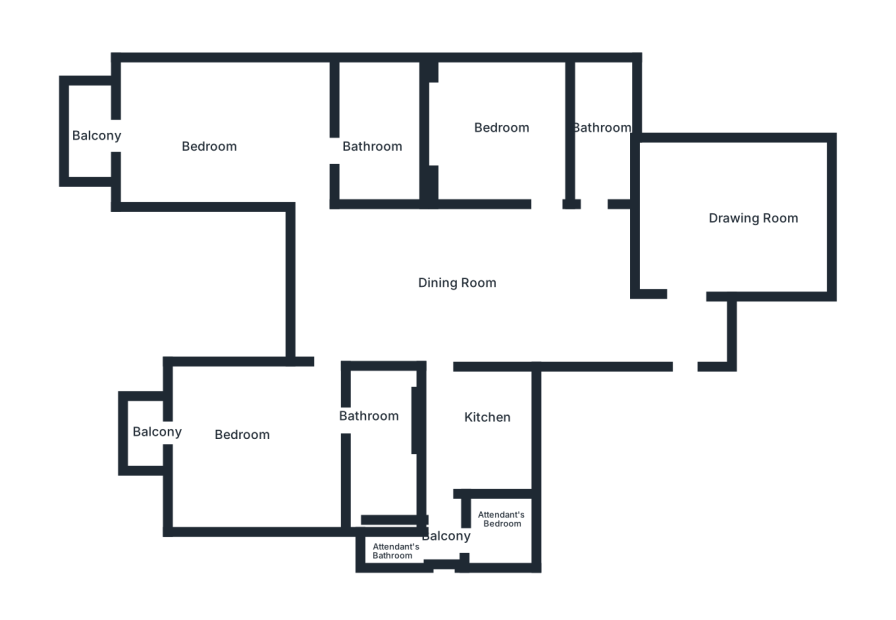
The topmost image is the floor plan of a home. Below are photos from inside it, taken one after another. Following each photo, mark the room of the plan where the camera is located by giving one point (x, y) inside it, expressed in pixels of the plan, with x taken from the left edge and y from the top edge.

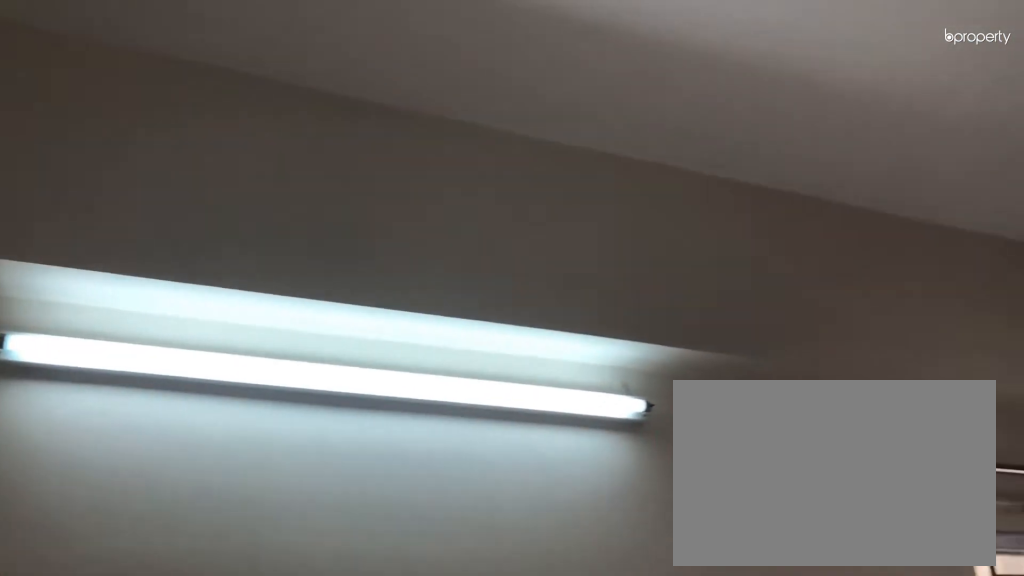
(196, 126)
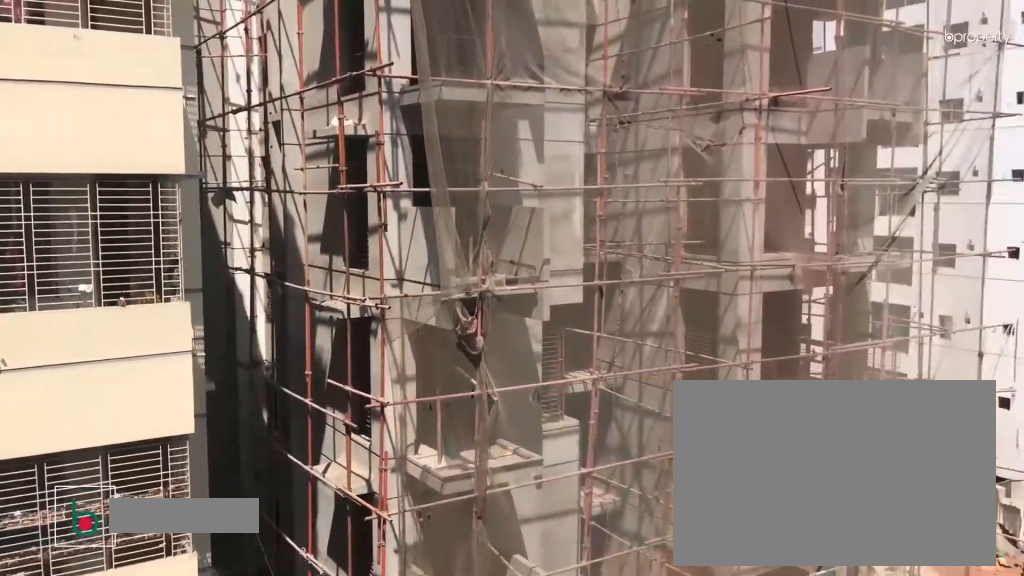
(97, 133)
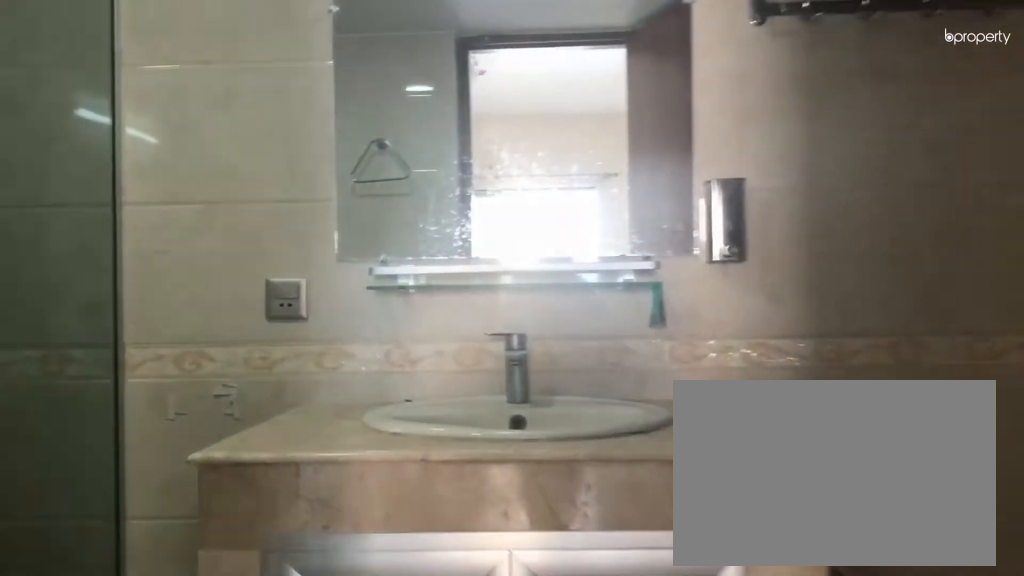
(381, 144)
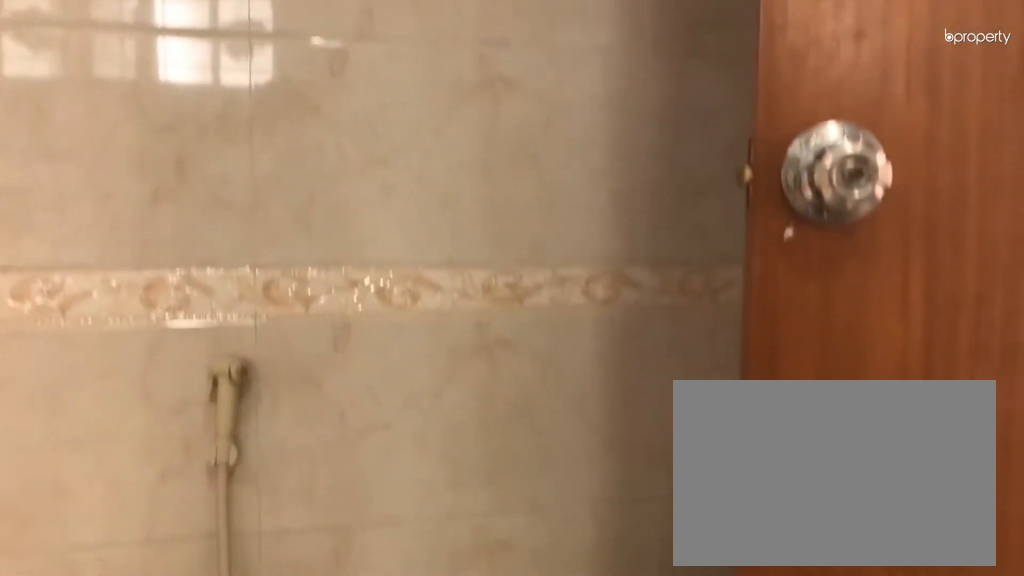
(375, 146)
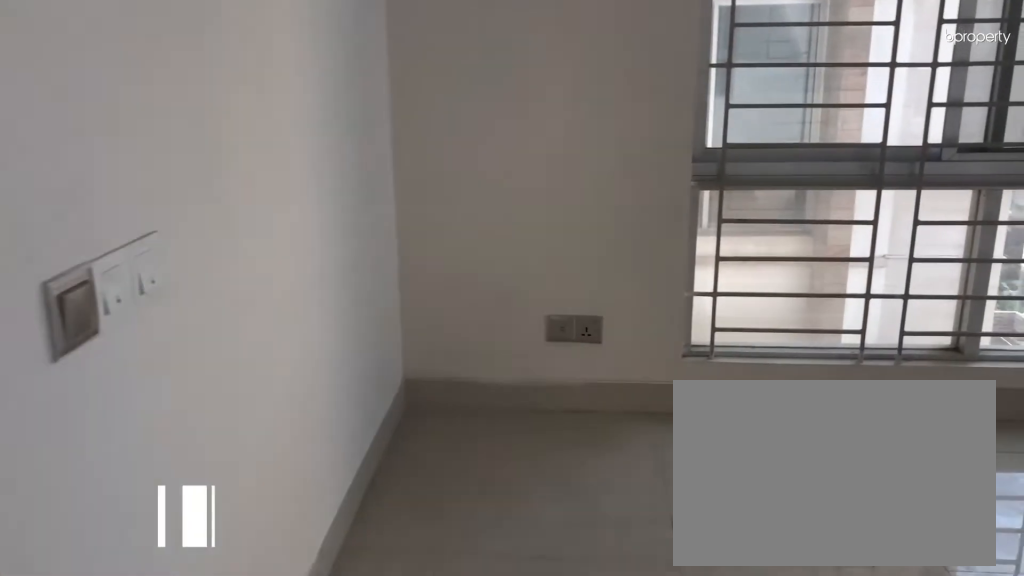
(244, 444)
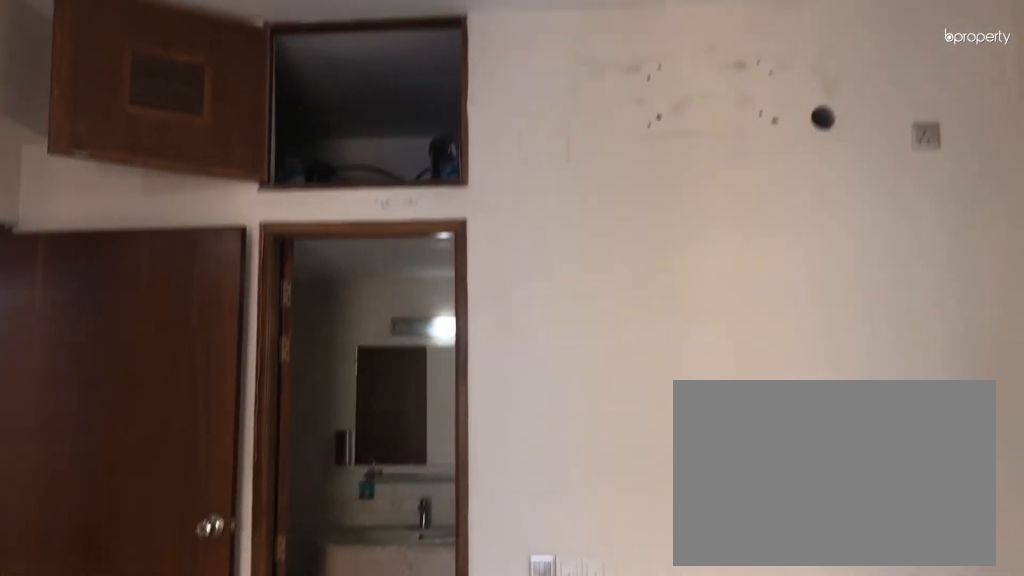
(244, 444)
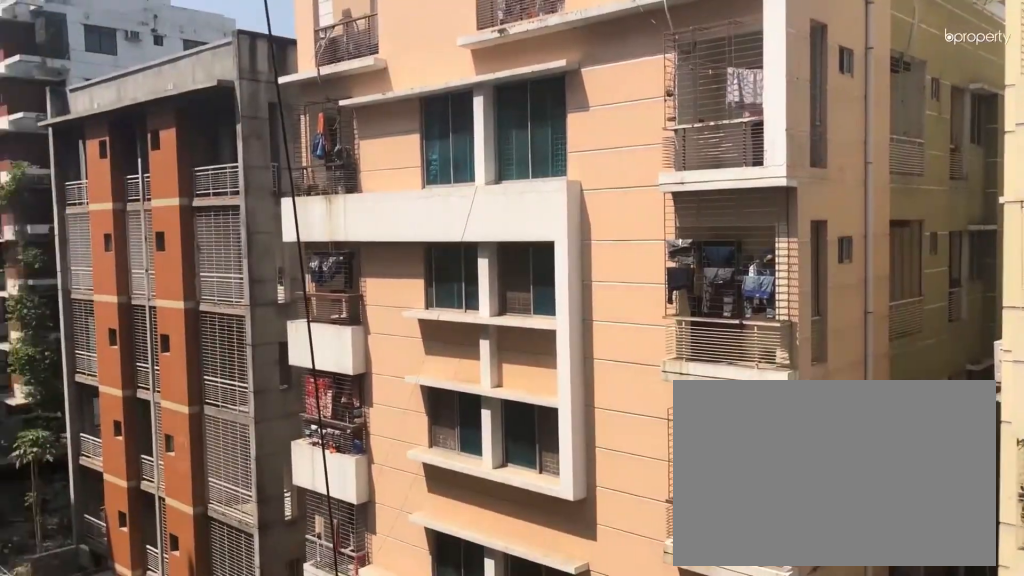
(152, 439)
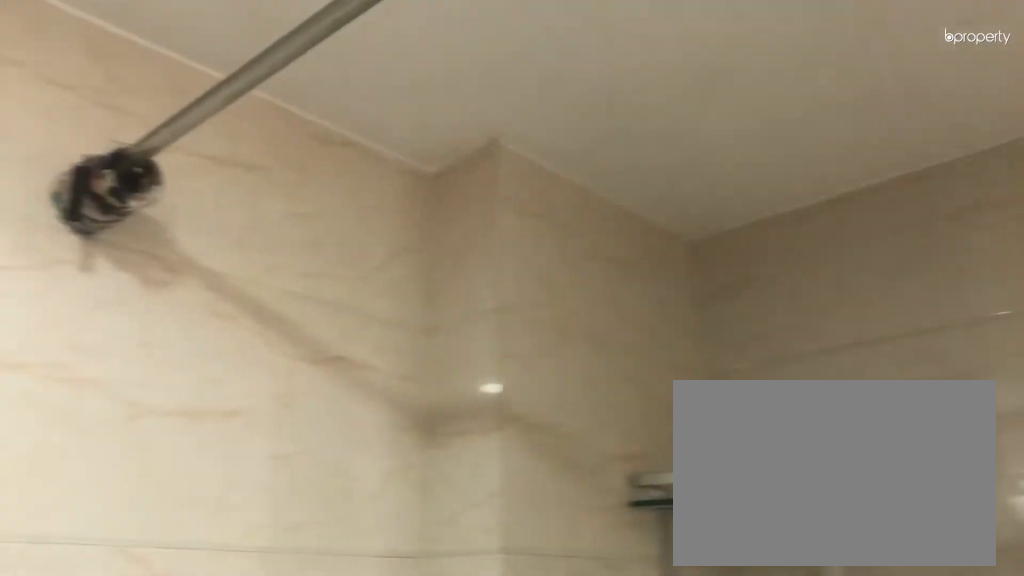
(385, 428)
